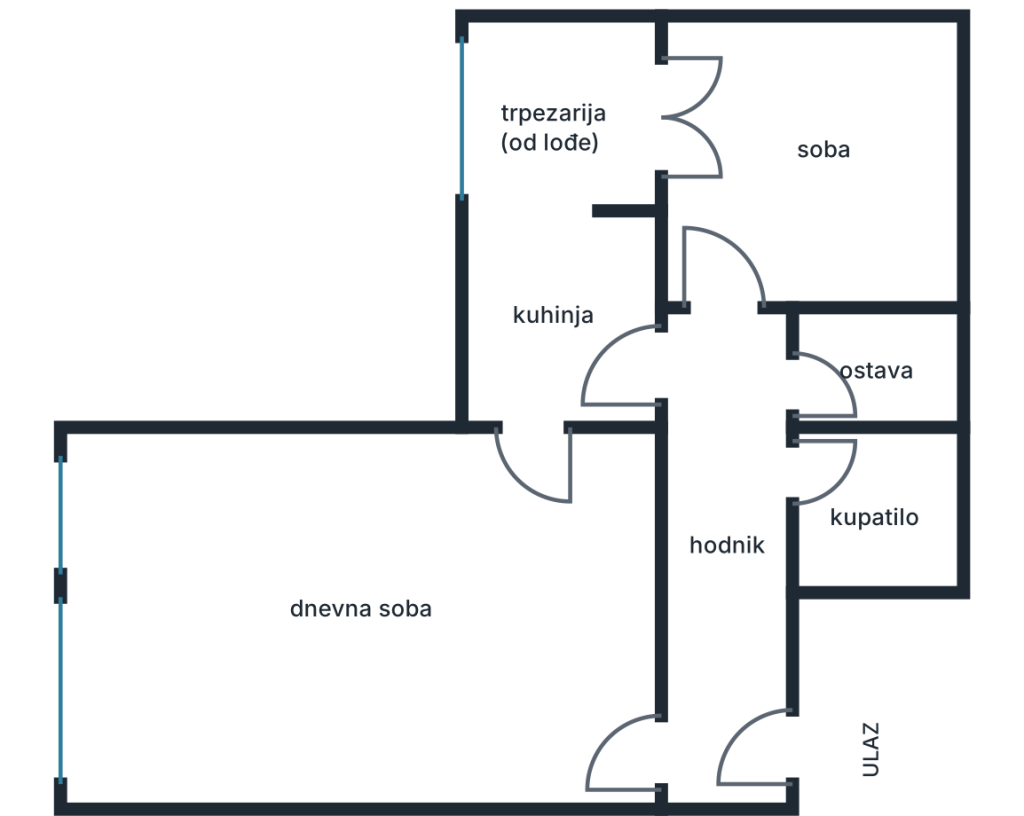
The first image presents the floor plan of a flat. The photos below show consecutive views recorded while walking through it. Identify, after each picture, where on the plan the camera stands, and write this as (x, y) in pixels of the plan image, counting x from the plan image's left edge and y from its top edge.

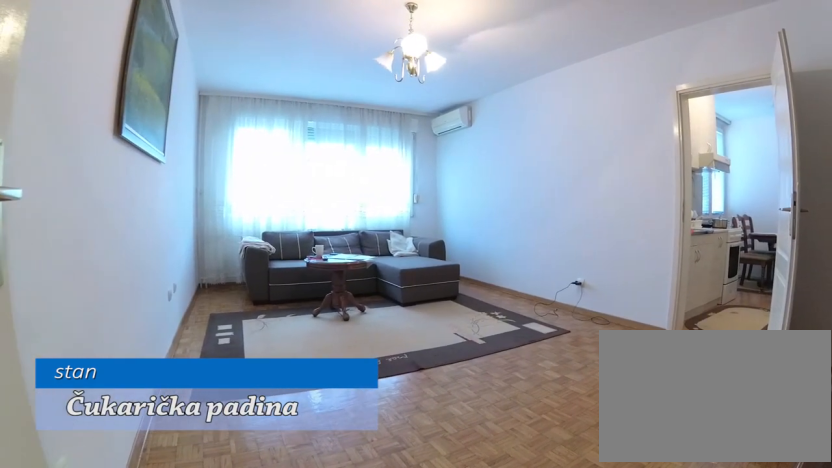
(653, 755)
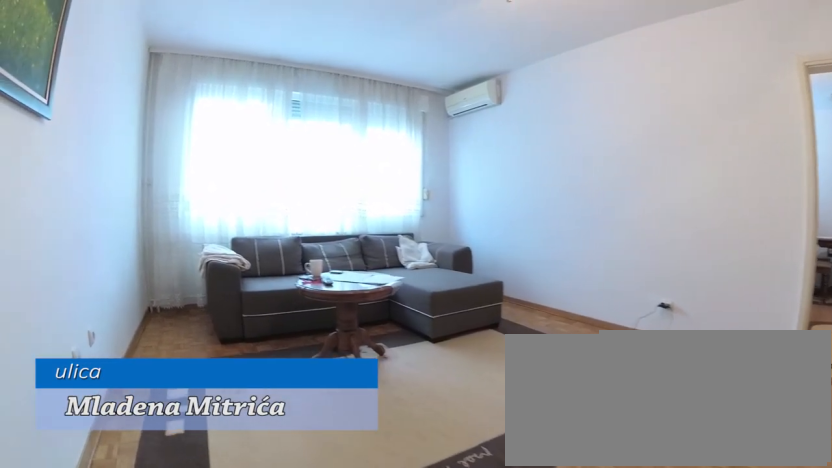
(482, 748)
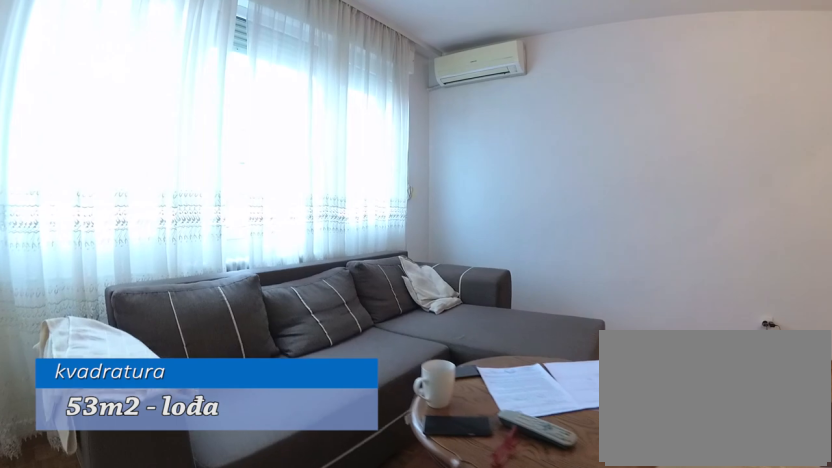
(218, 757)
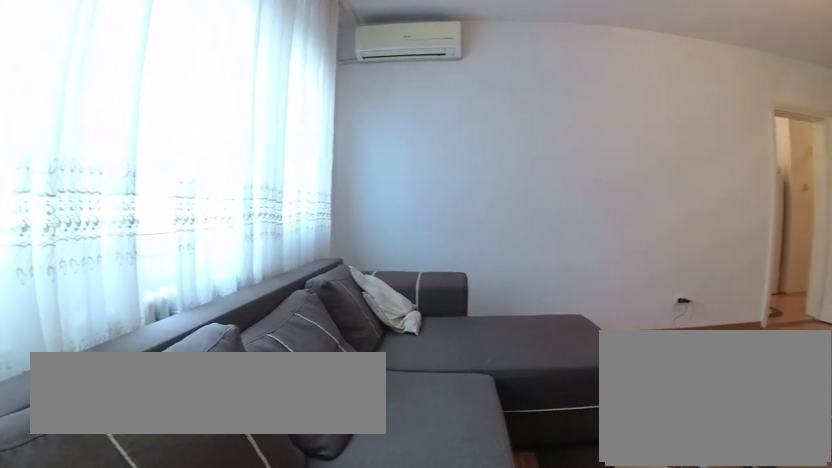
(155, 748)
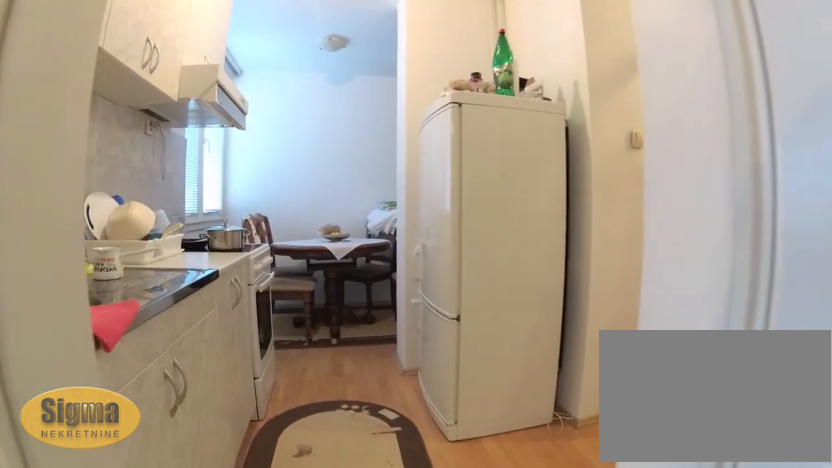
(532, 509)
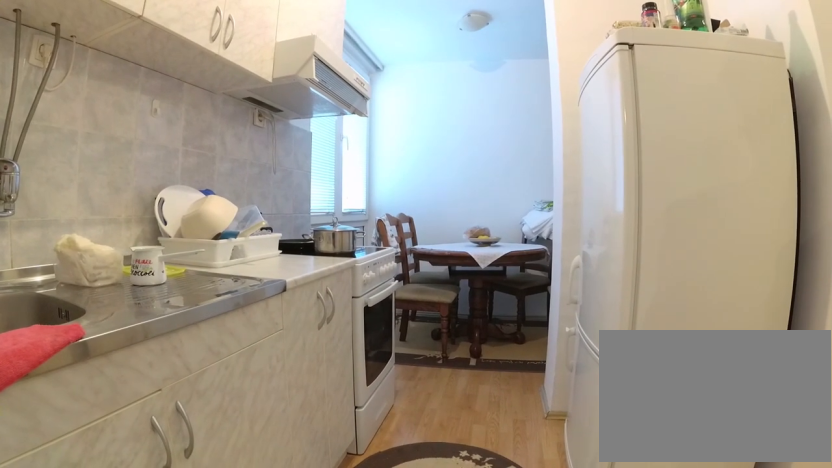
(545, 472)
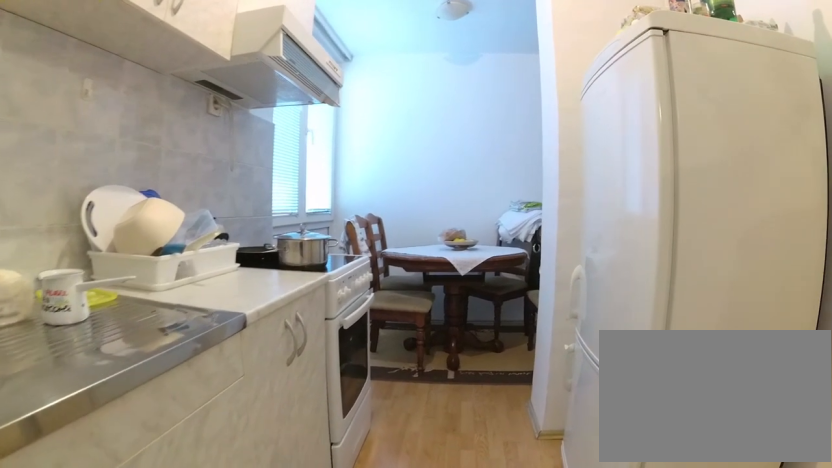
(545, 443)
